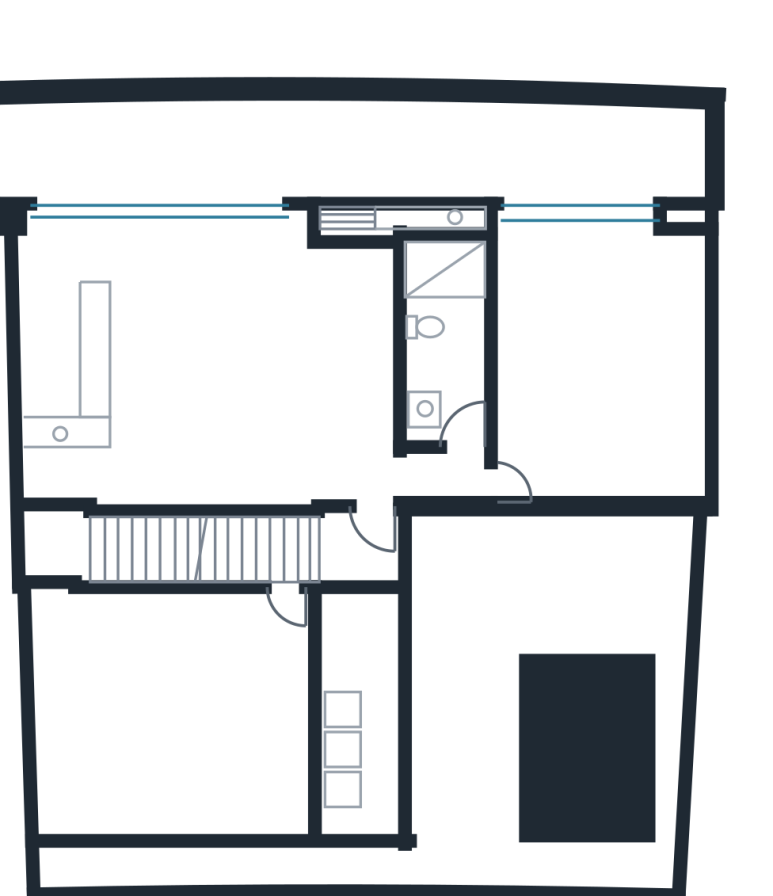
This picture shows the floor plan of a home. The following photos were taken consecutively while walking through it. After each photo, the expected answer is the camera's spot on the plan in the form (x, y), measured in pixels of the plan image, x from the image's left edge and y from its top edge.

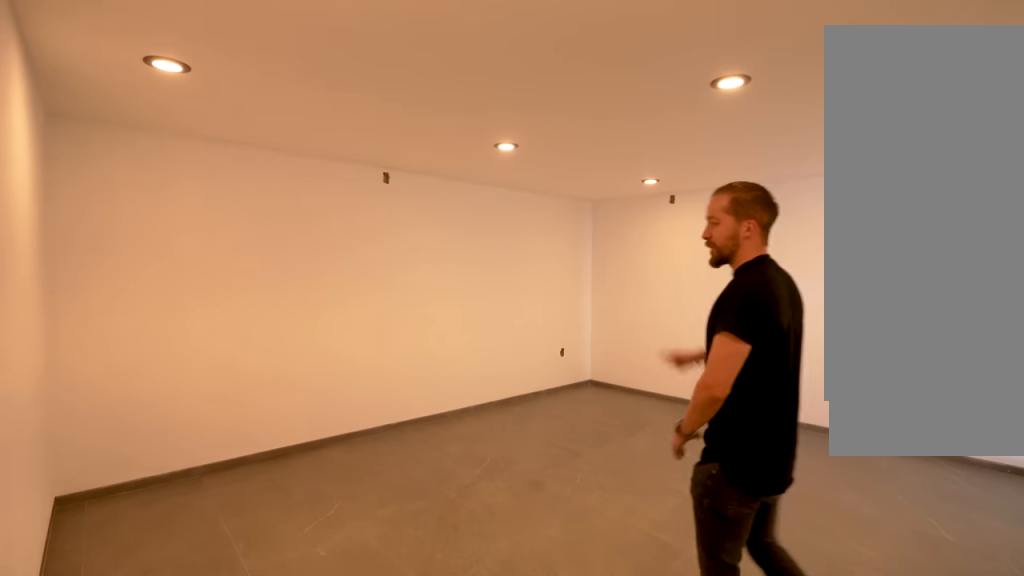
(279, 595)
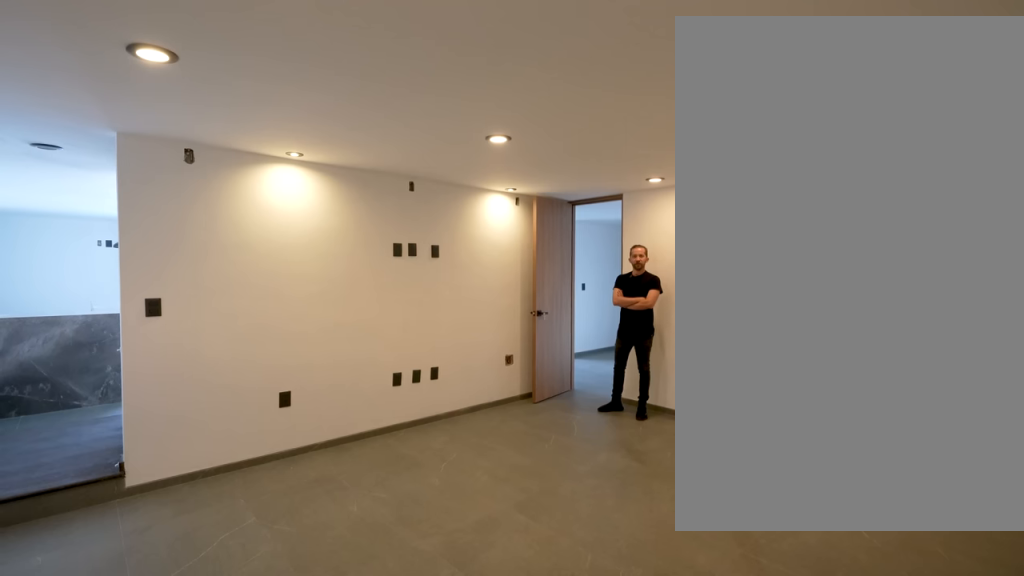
(38, 792)
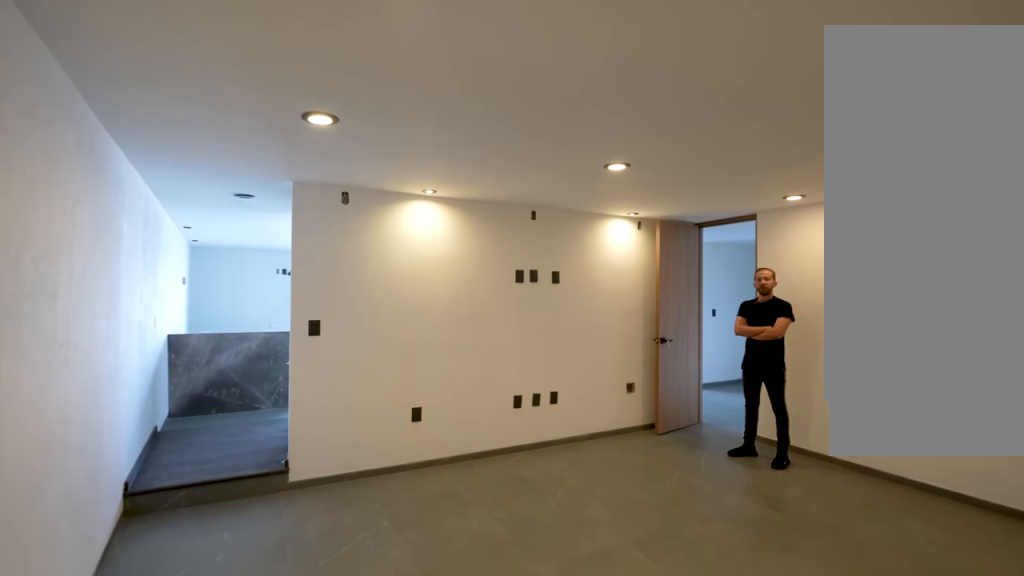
(57, 805)
